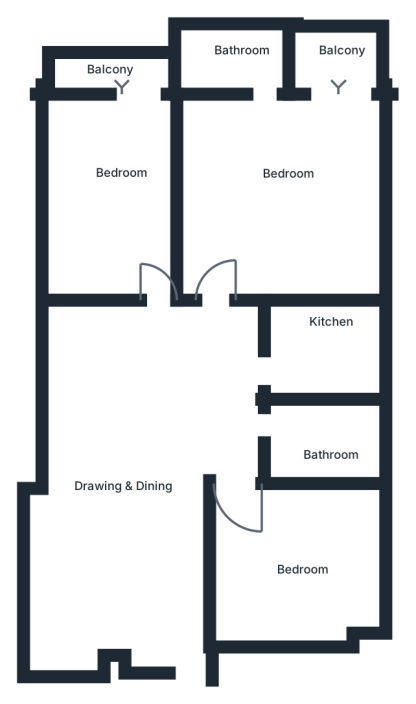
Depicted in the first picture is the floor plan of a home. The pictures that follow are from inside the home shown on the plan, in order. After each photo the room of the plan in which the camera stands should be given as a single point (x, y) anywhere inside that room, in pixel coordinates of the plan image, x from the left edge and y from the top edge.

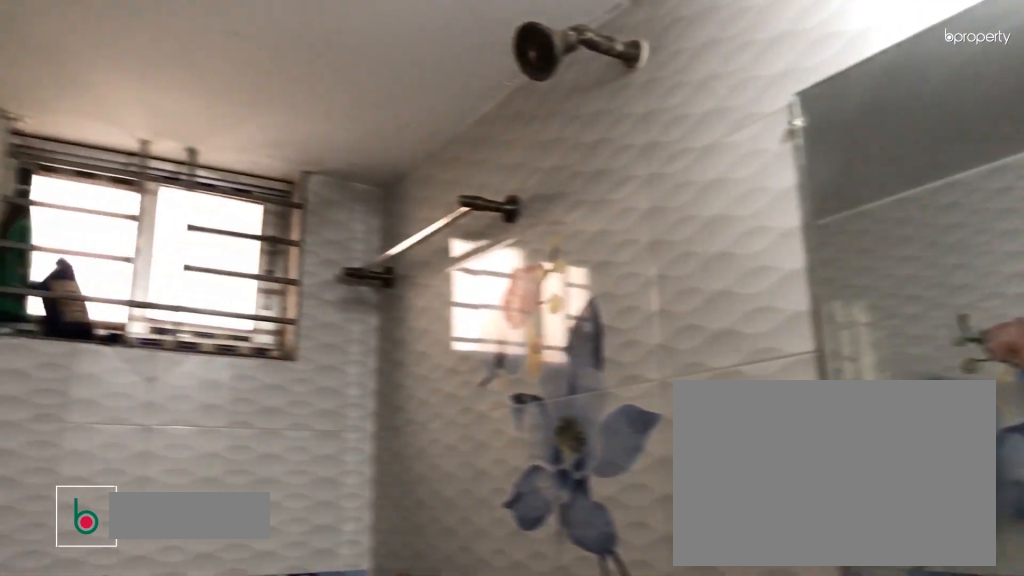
(320, 428)
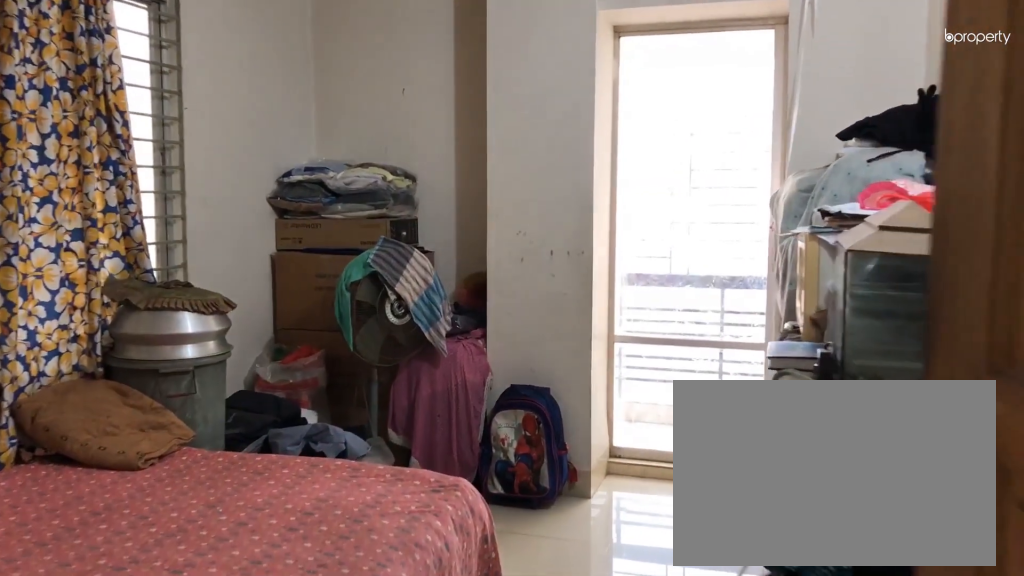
(116, 183)
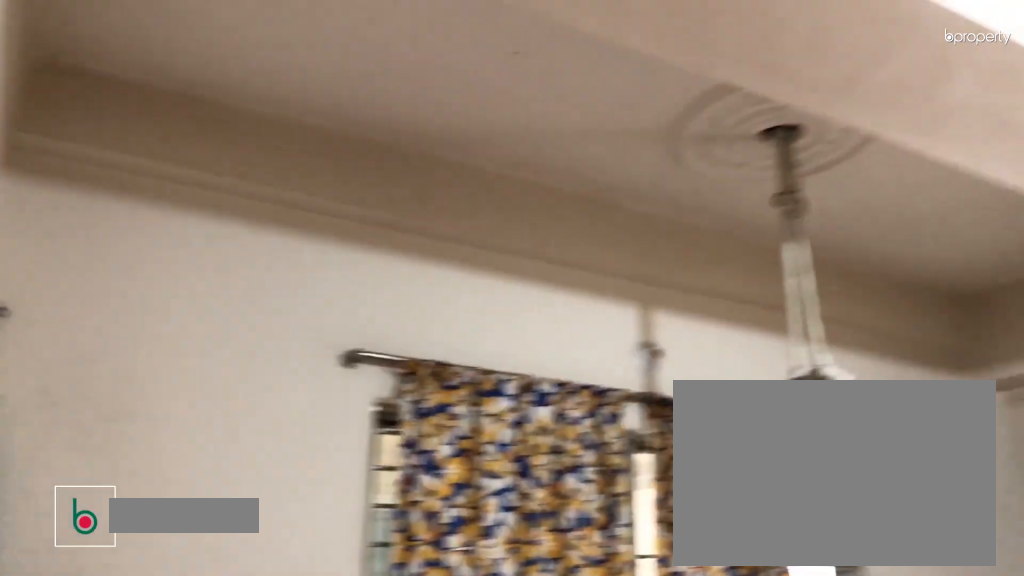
(130, 172)
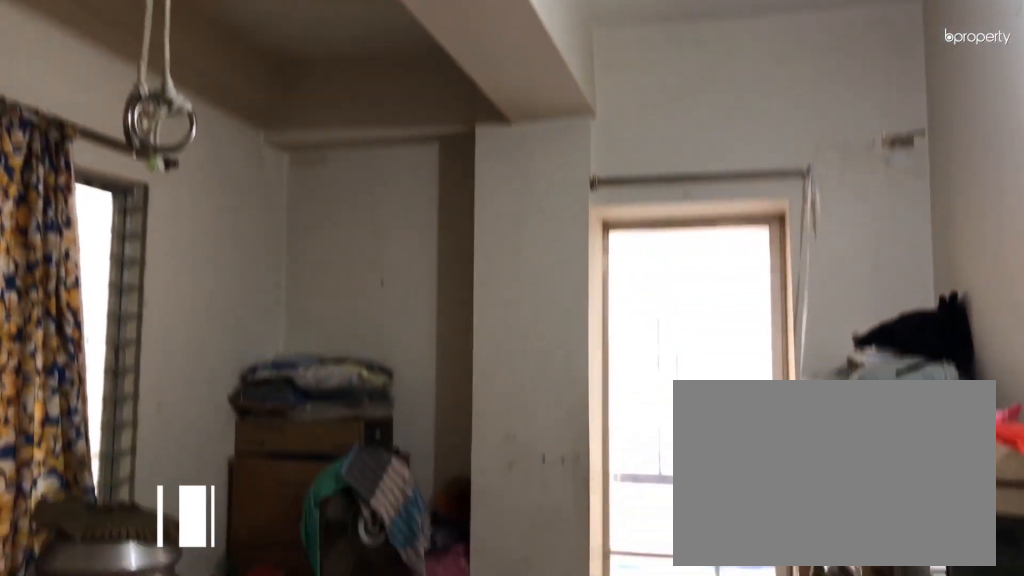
(130, 172)
